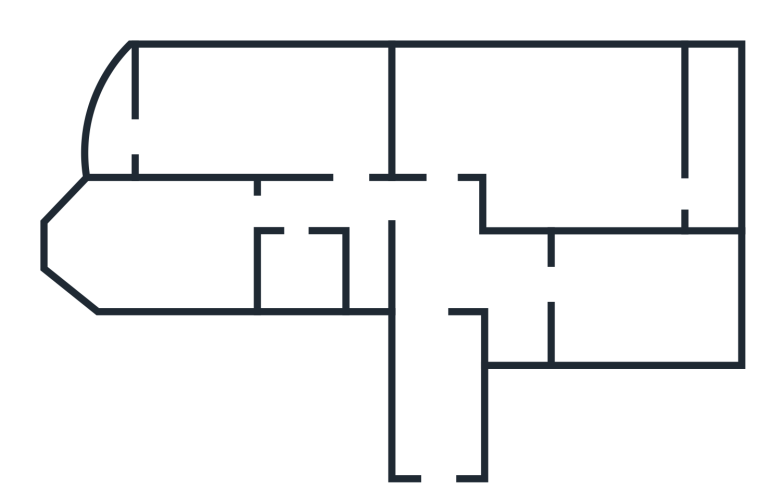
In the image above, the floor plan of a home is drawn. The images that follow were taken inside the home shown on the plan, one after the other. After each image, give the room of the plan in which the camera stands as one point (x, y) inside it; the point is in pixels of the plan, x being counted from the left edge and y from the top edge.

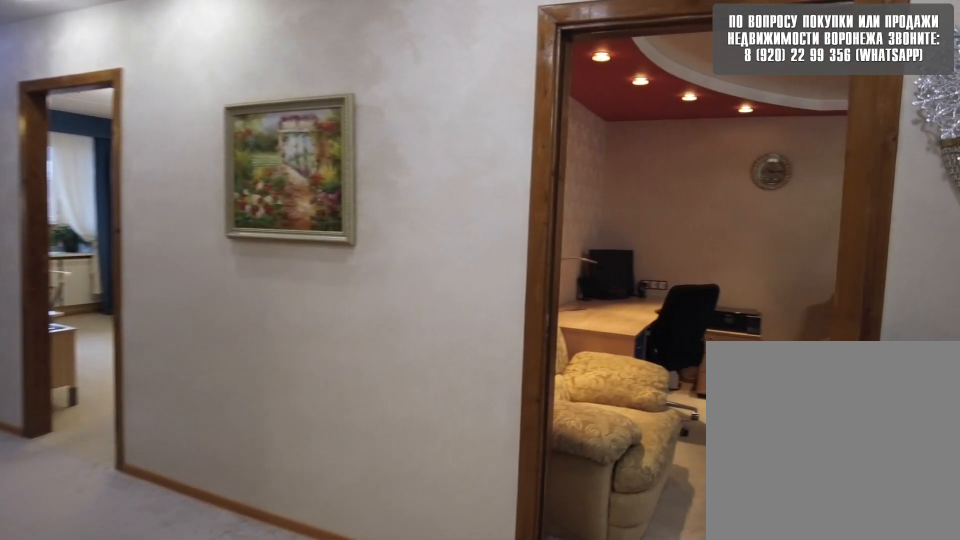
(451, 274)
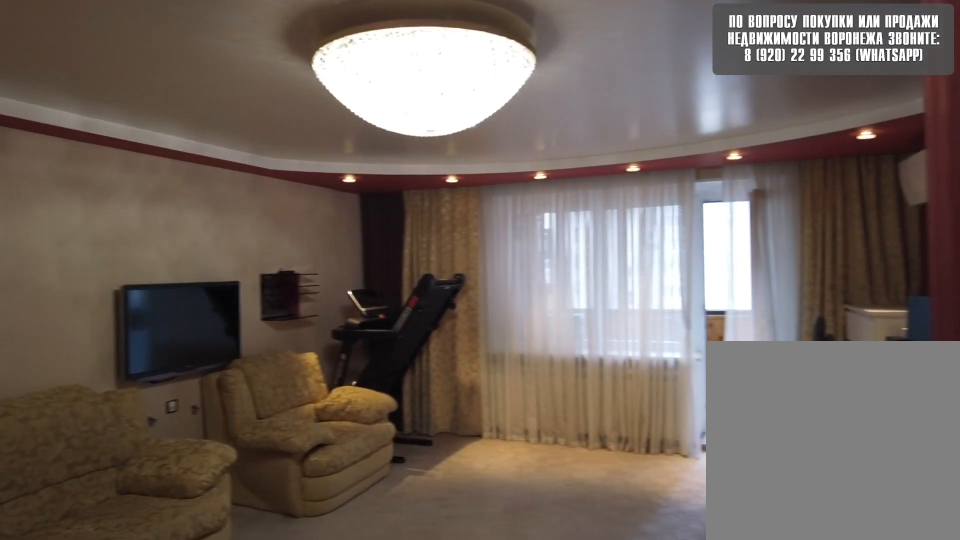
(500, 124)
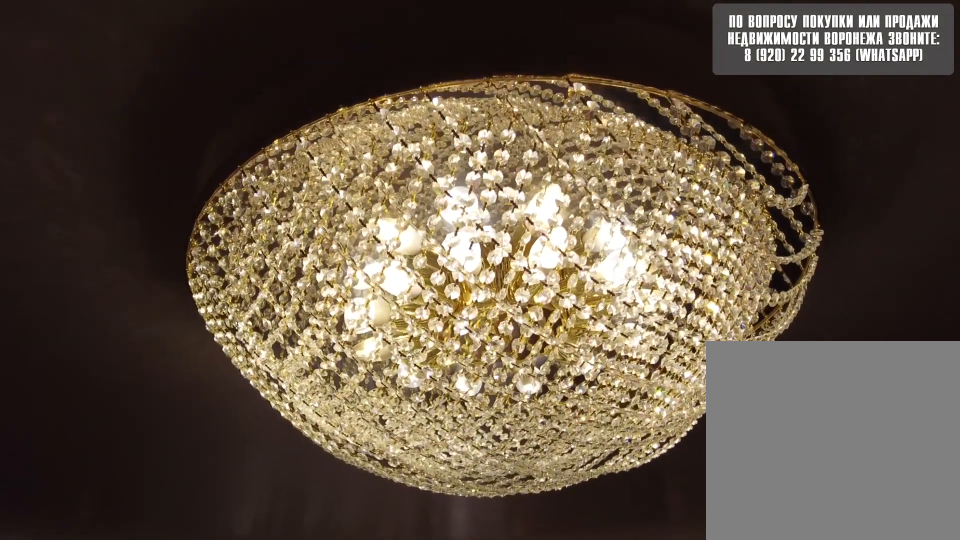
(500, 124)
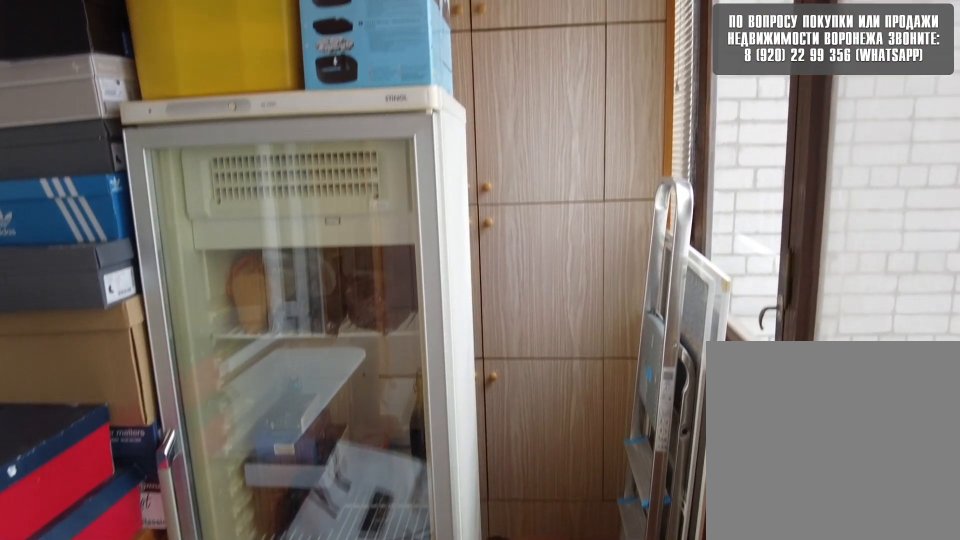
(728, 187)
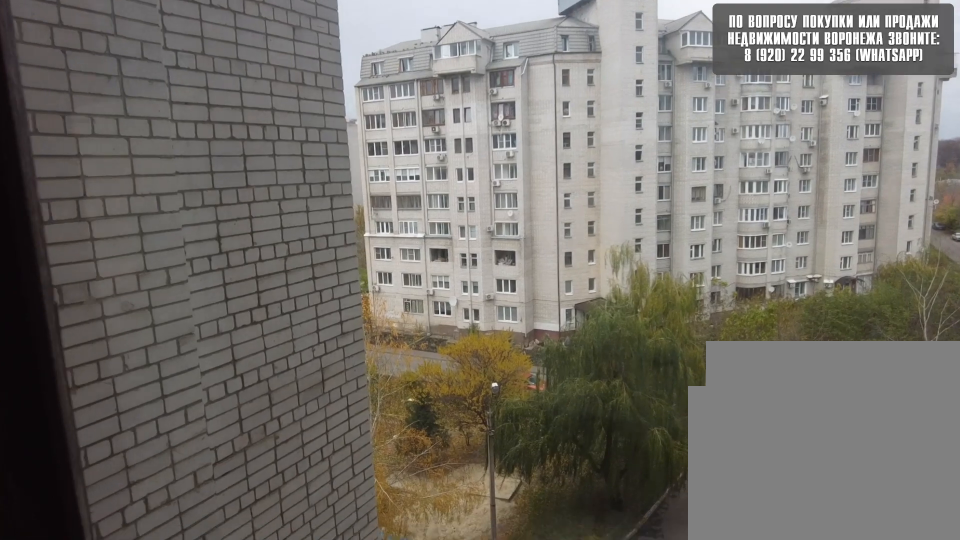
(728, 187)
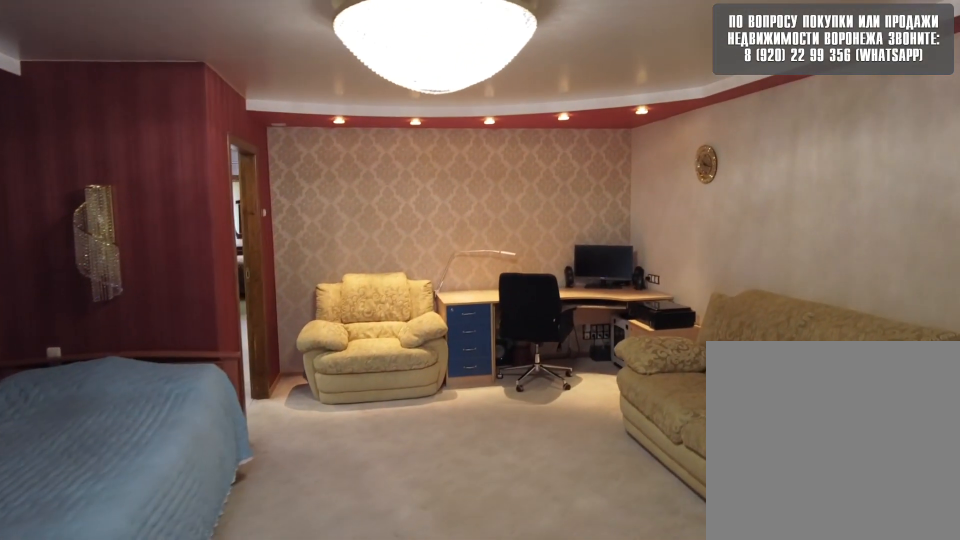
(606, 182)
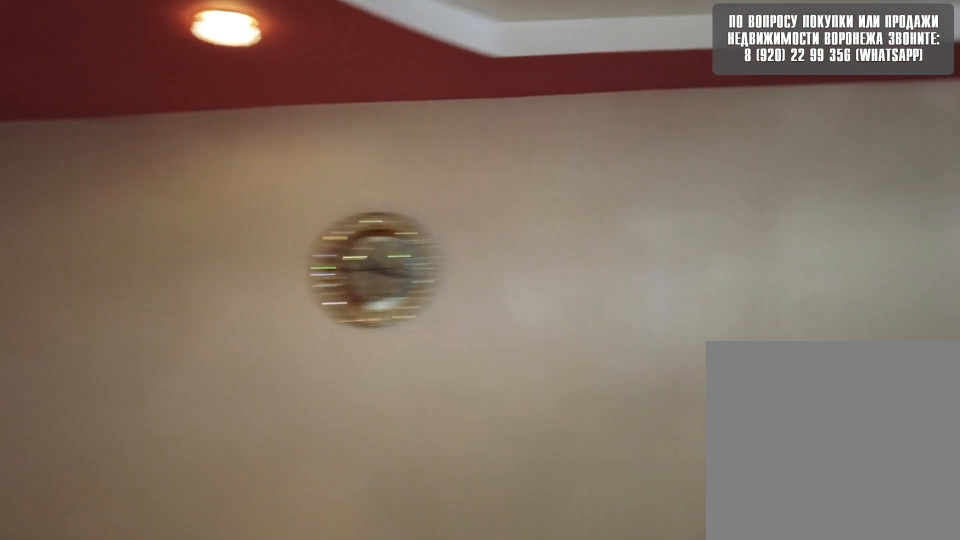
(439, 146)
